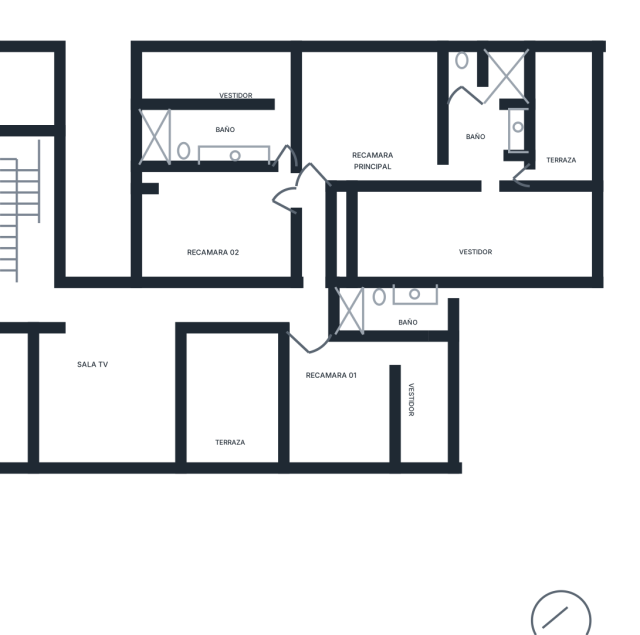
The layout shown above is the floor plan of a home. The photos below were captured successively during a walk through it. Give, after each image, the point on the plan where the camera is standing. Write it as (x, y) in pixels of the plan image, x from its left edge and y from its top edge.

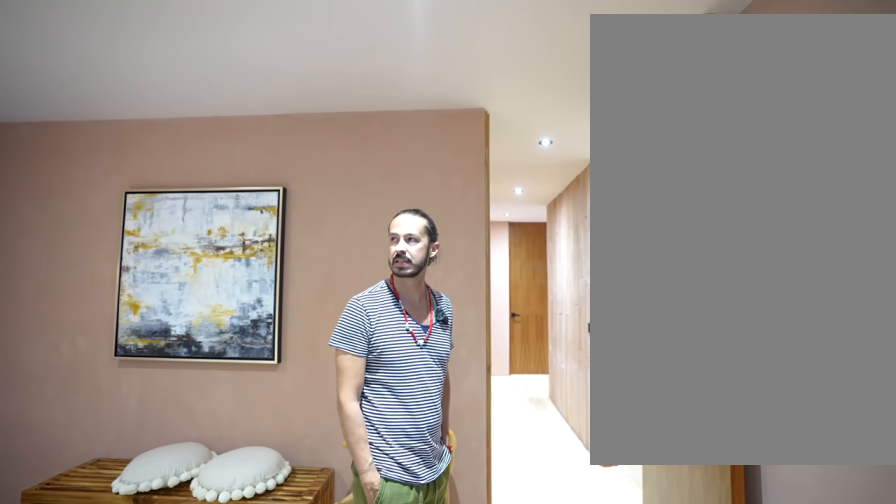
(331, 140)
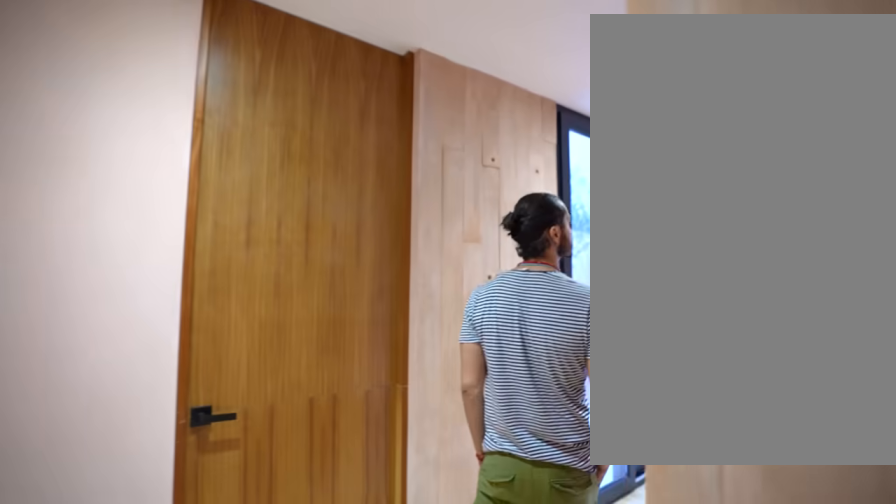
(313, 227)
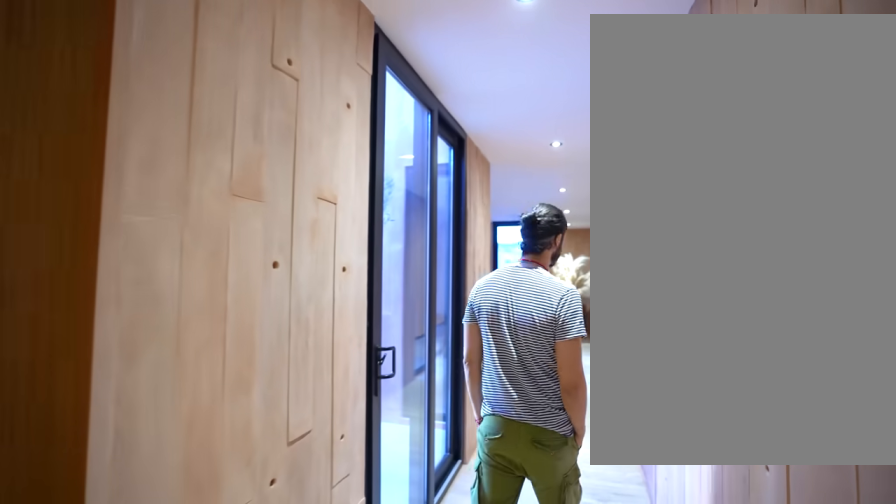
(314, 251)
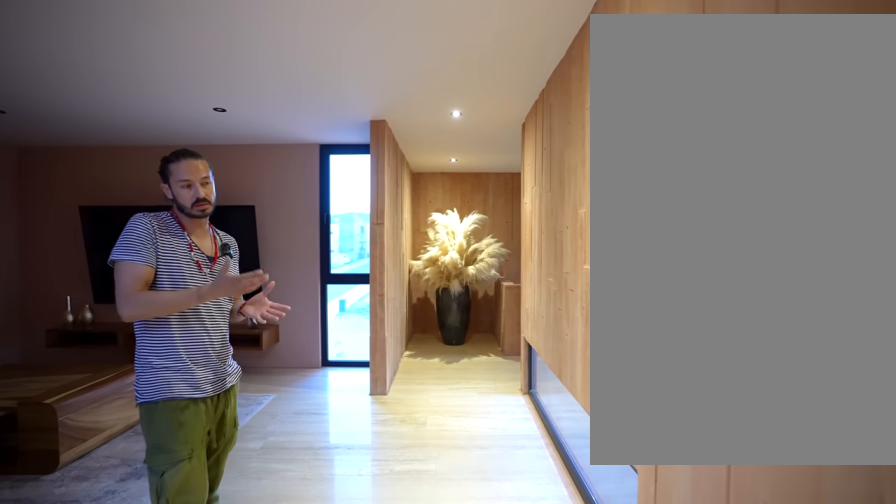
(186, 310)
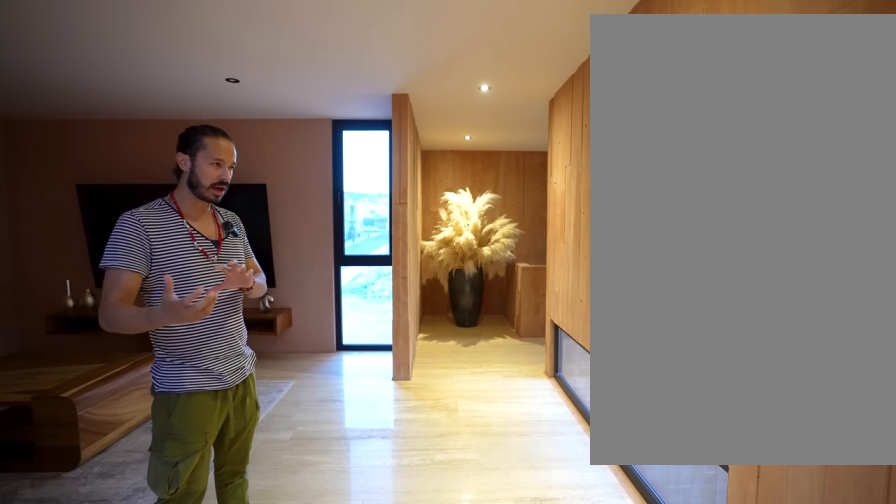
(177, 310)
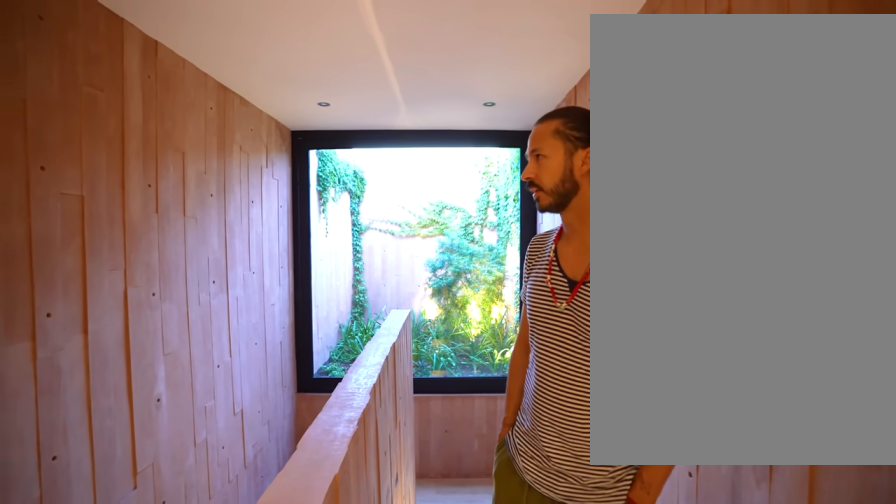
(38, 295)
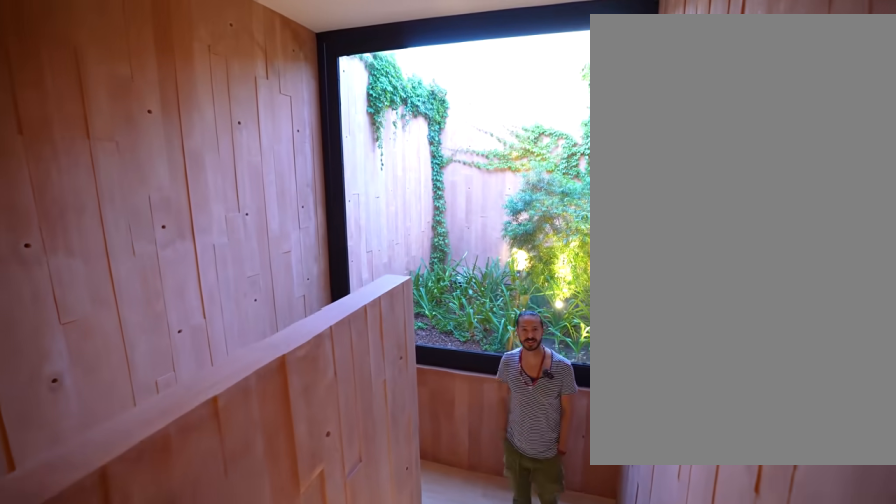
(38, 282)
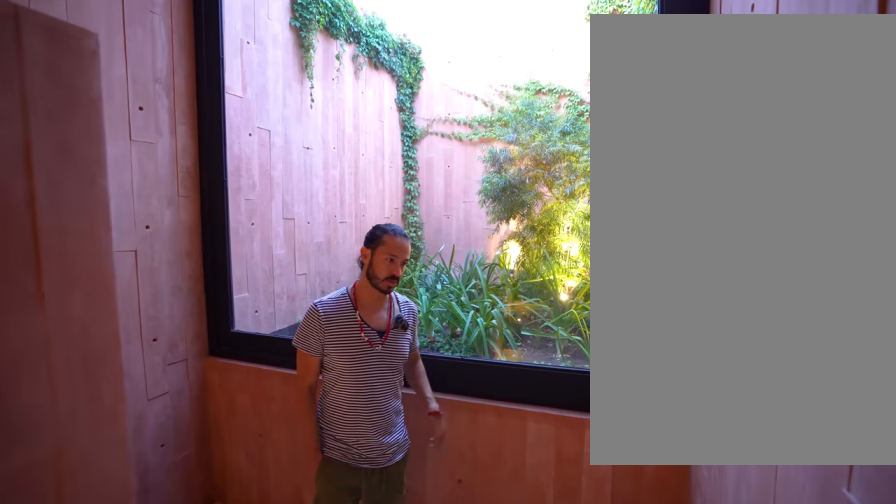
(41, 206)
